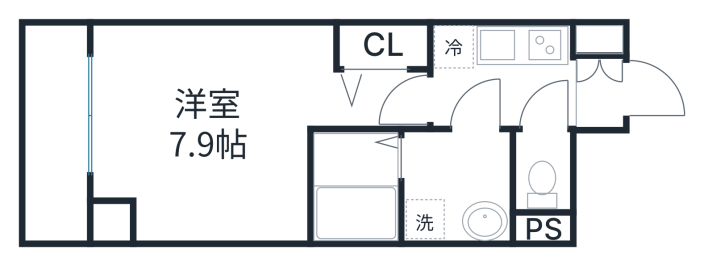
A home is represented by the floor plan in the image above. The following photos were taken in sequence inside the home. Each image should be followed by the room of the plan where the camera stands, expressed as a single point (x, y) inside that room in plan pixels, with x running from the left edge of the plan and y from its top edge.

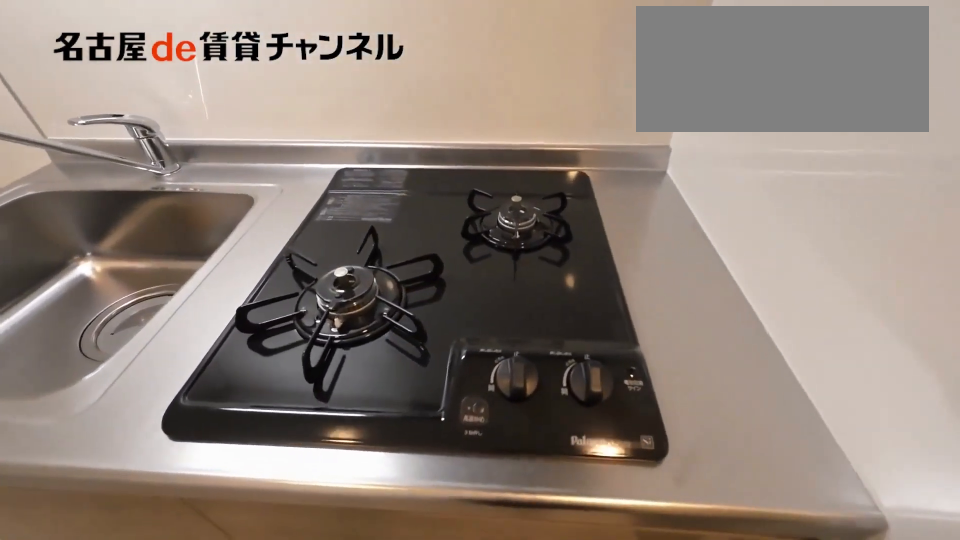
(501, 58)
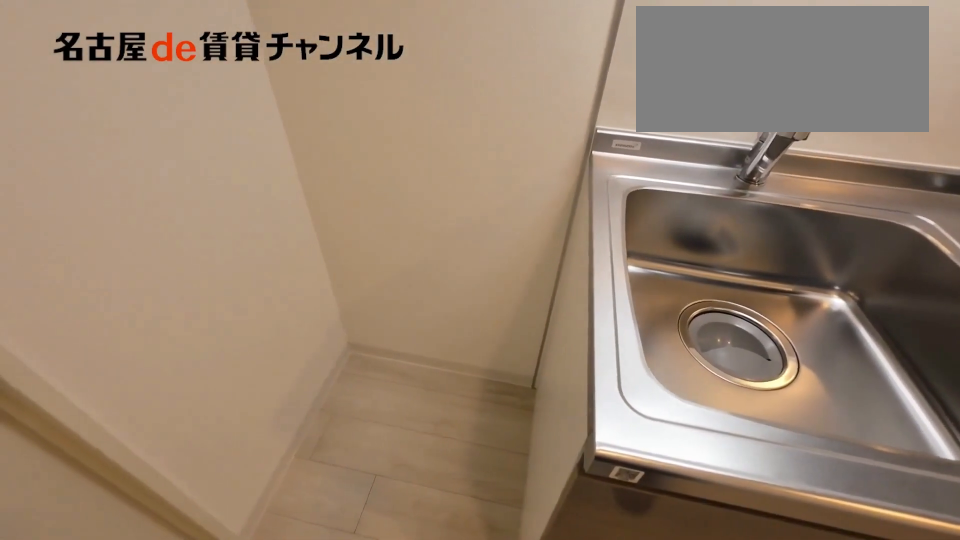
(501, 58)
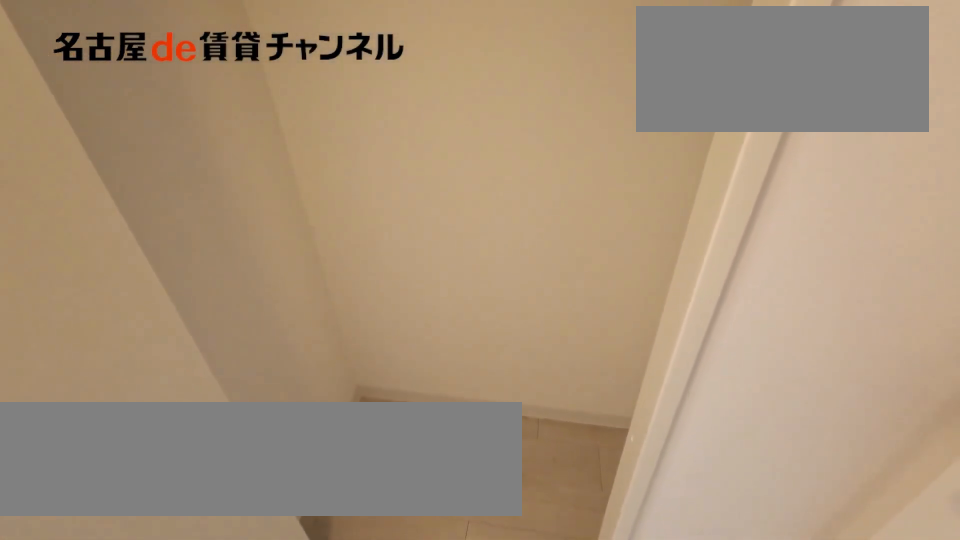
(384, 45)
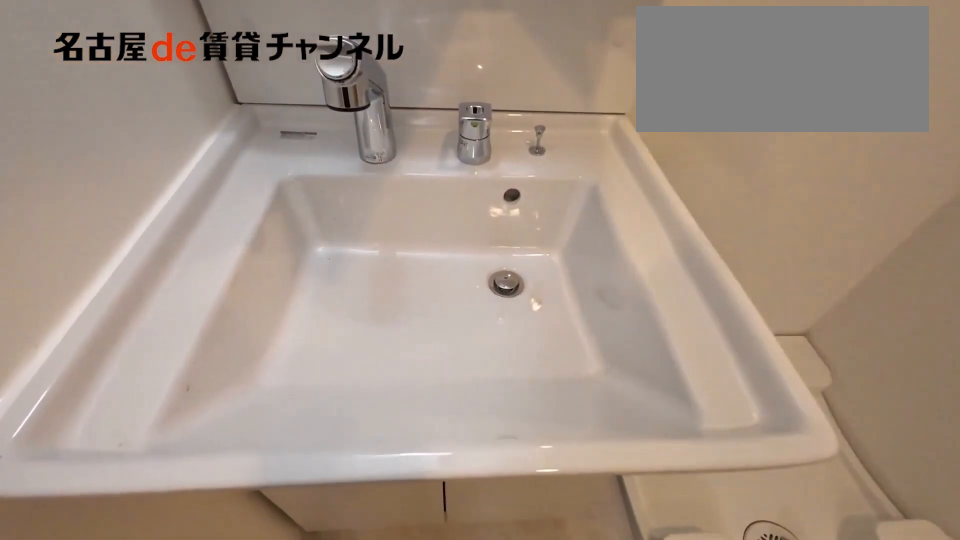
(456, 185)
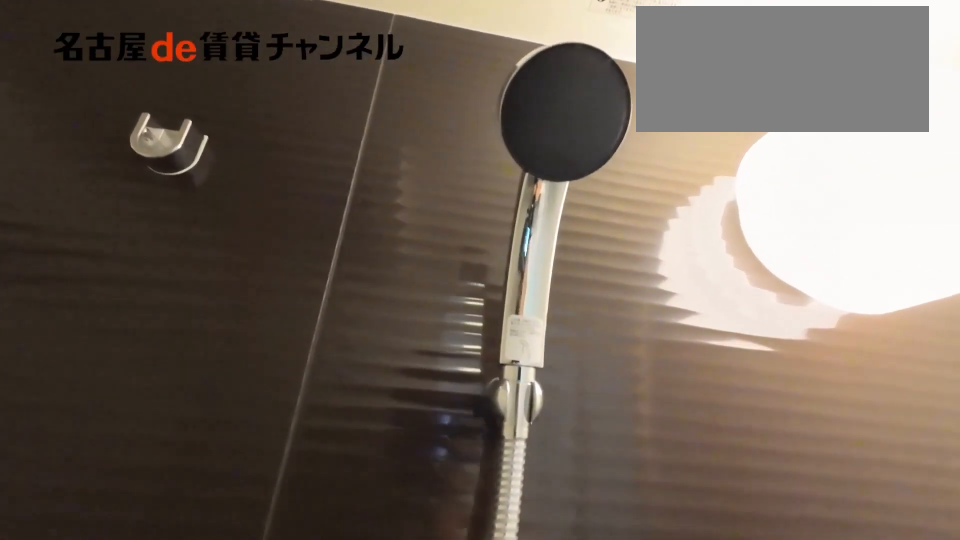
(356, 187)
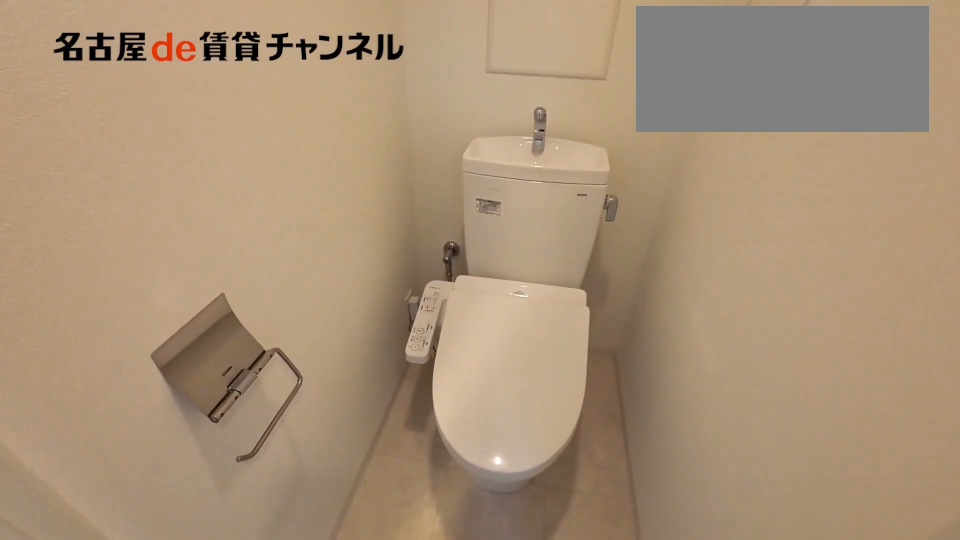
(541, 188)
